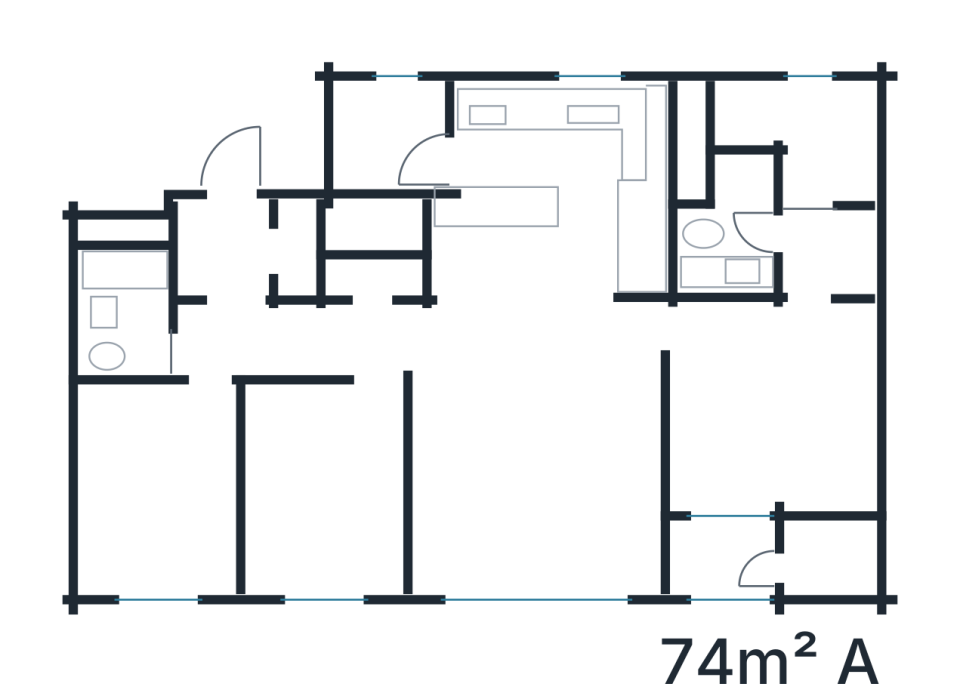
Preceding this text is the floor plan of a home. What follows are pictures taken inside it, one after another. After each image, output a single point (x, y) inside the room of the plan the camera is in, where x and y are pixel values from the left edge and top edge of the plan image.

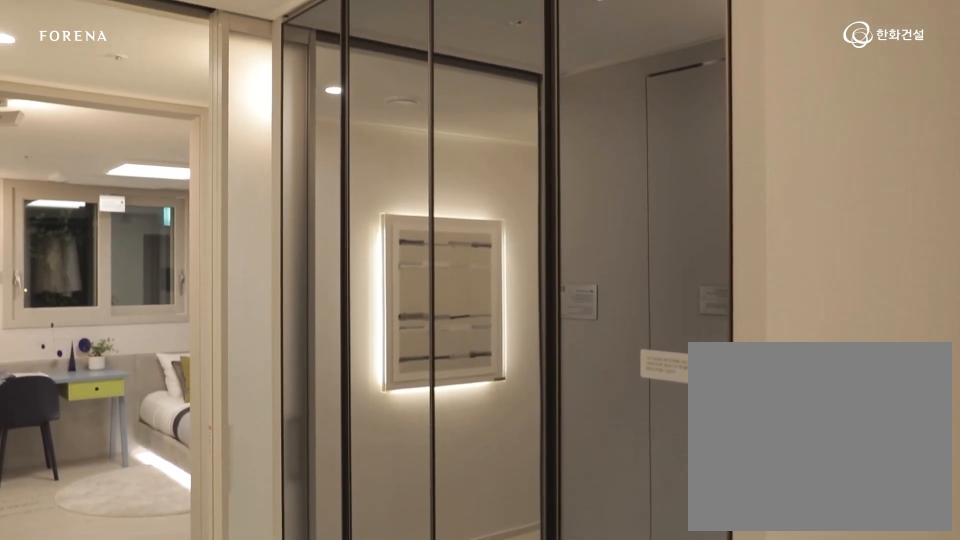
(235, 246)
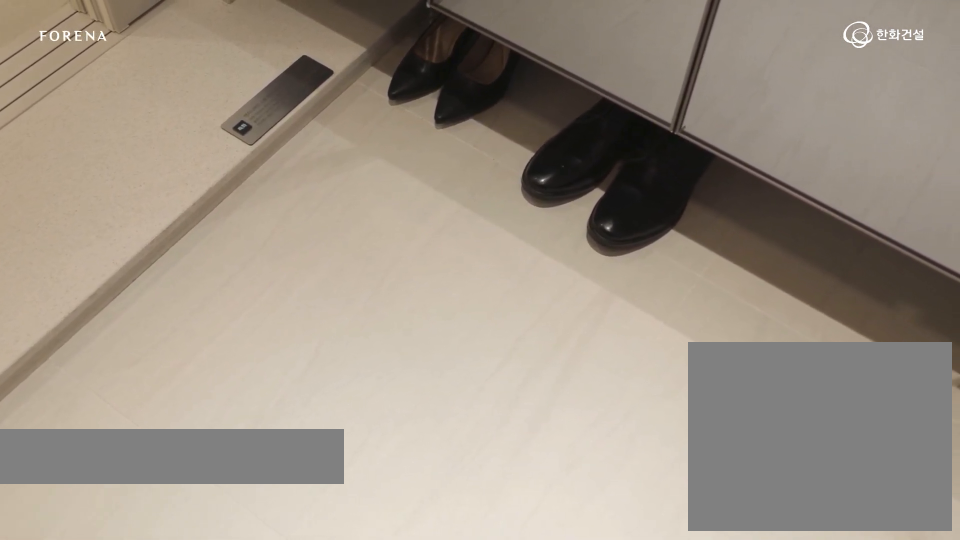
(235, 246)
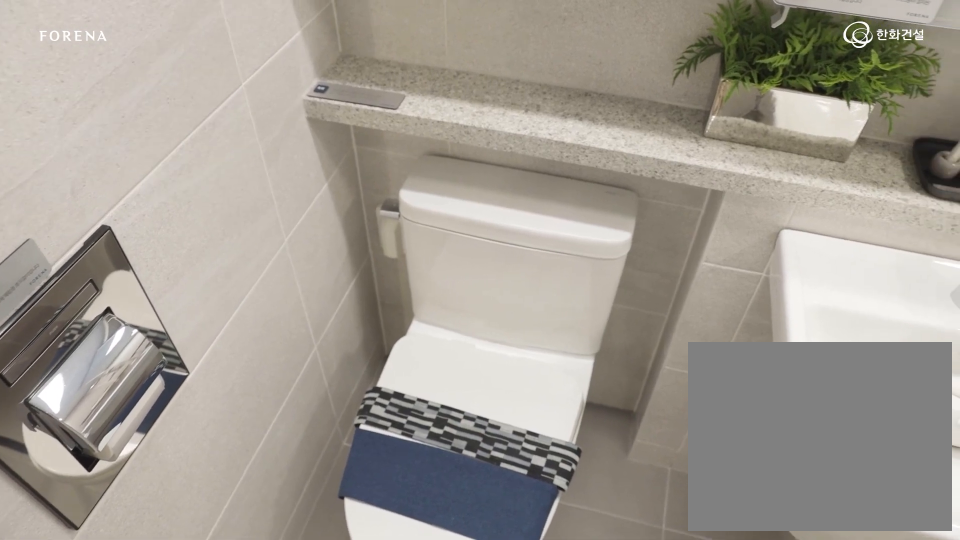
(161, 347)
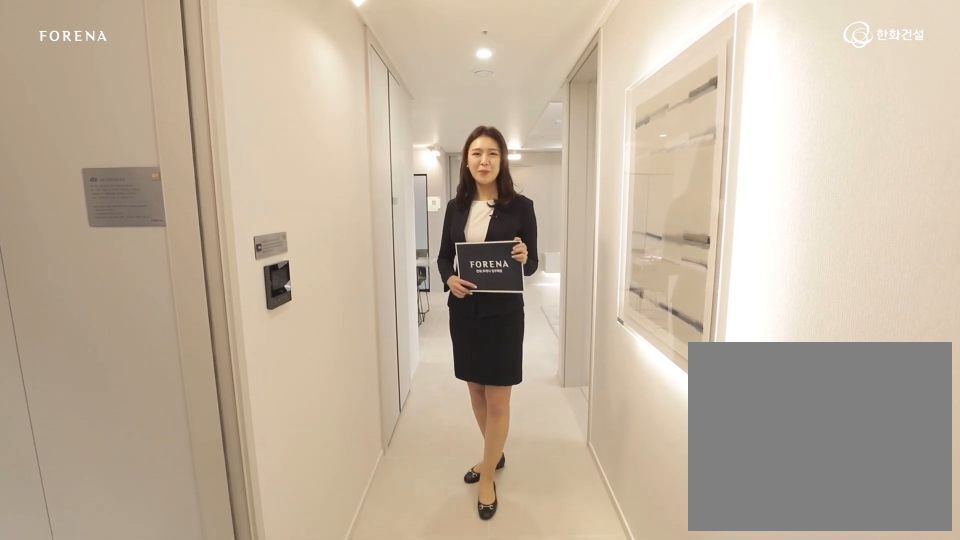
(342, 340)
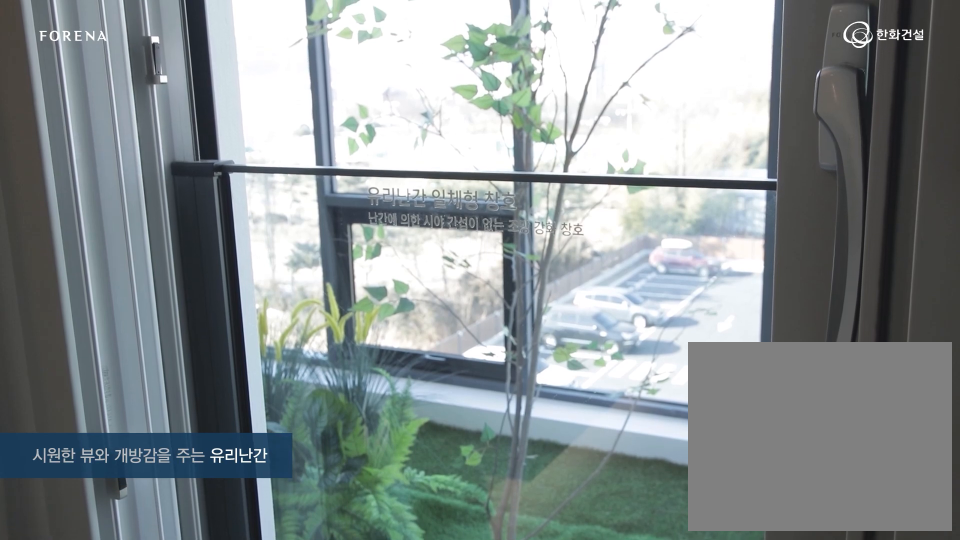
(544, 463)
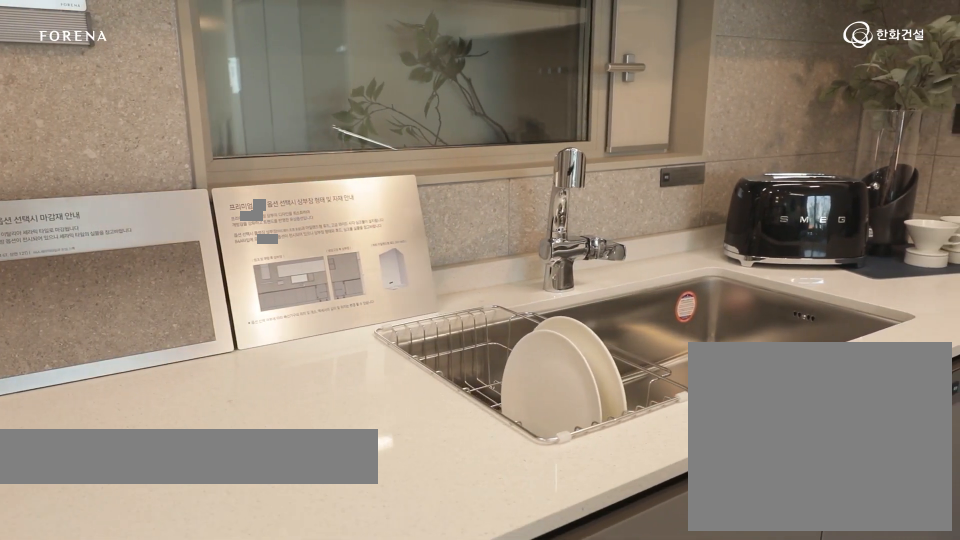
(527, 269)
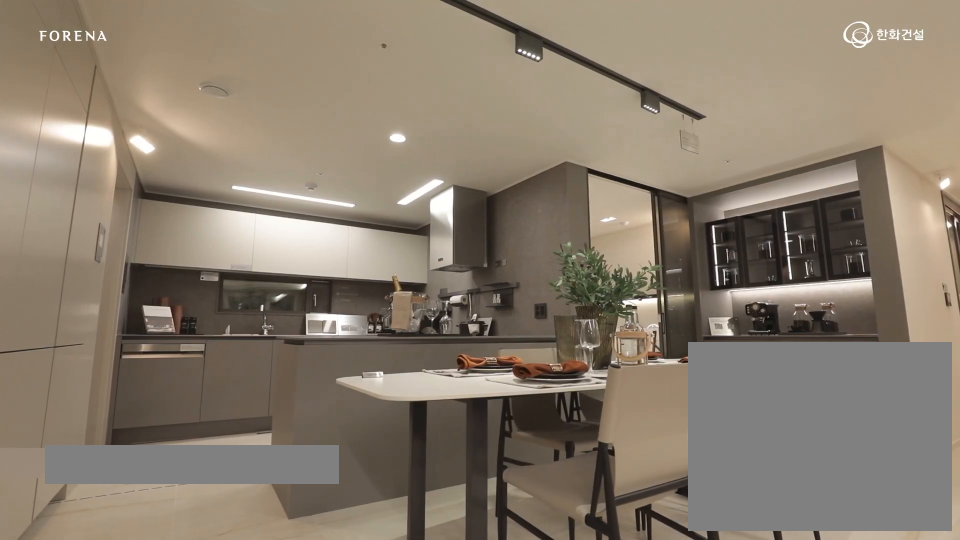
(527, 269)
